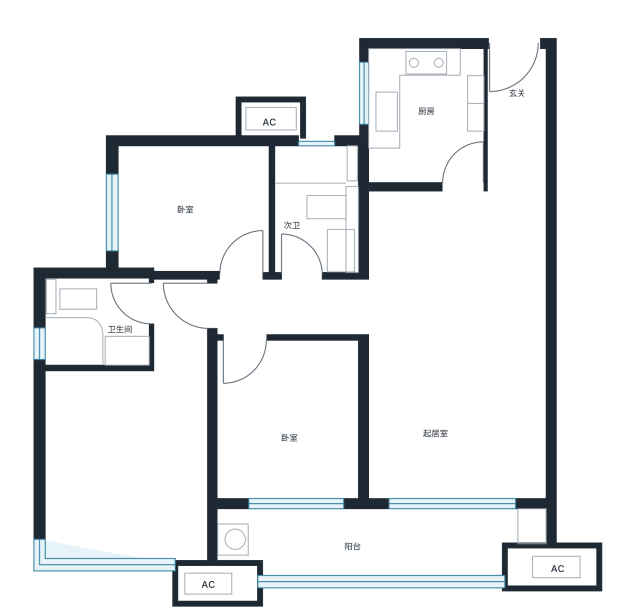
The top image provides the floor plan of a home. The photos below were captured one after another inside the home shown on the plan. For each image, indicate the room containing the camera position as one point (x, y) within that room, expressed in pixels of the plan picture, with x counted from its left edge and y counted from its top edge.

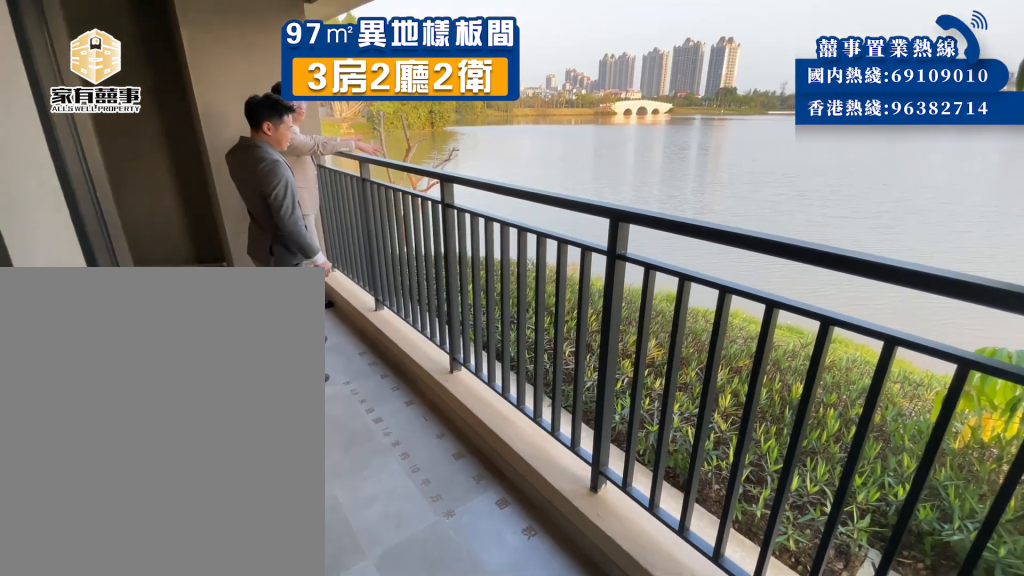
(407, 541)
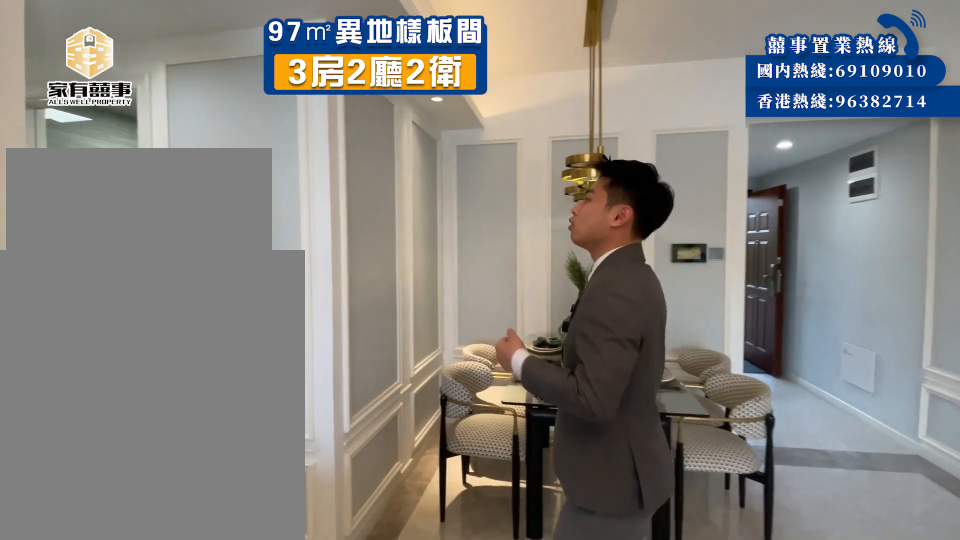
(356, 296)
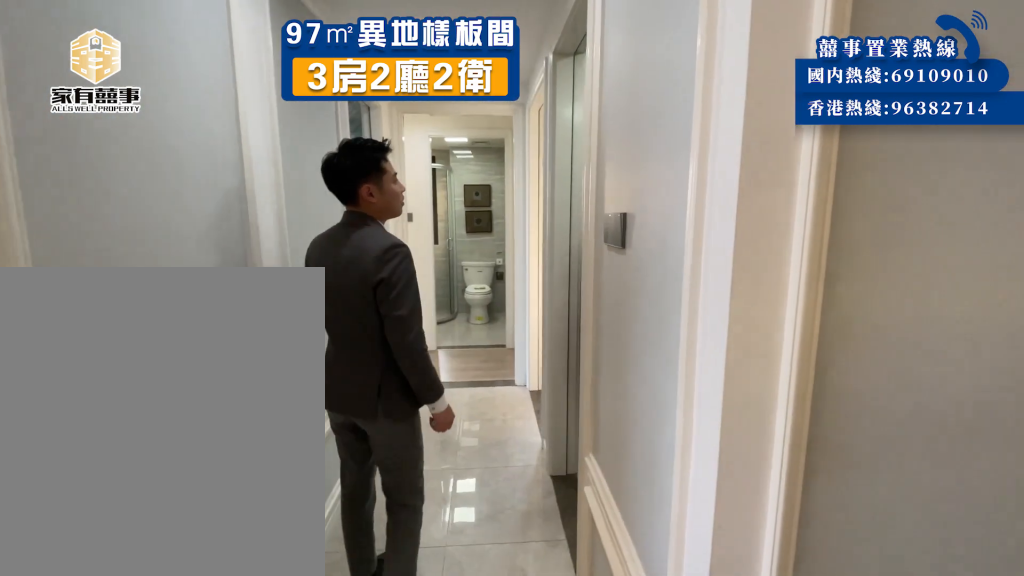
(289, 280)
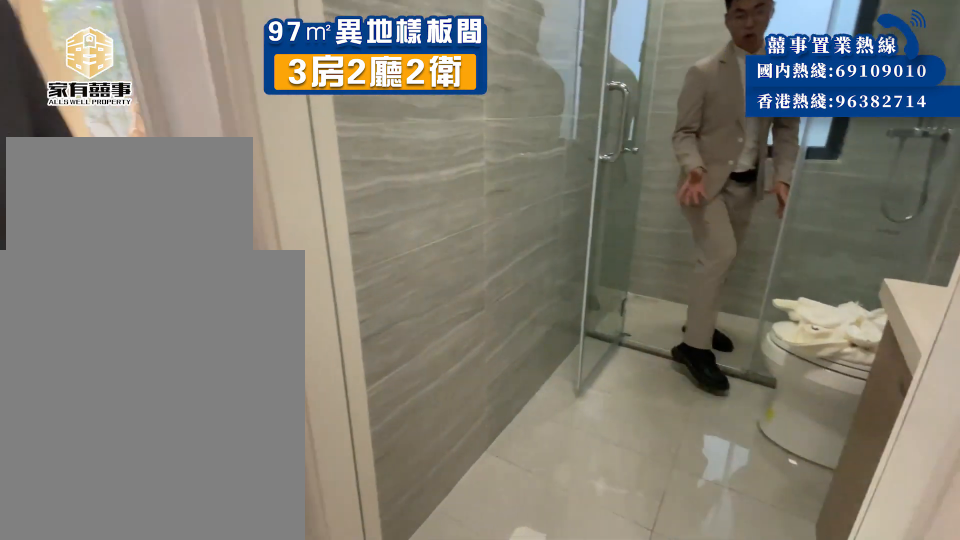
(291, 249)
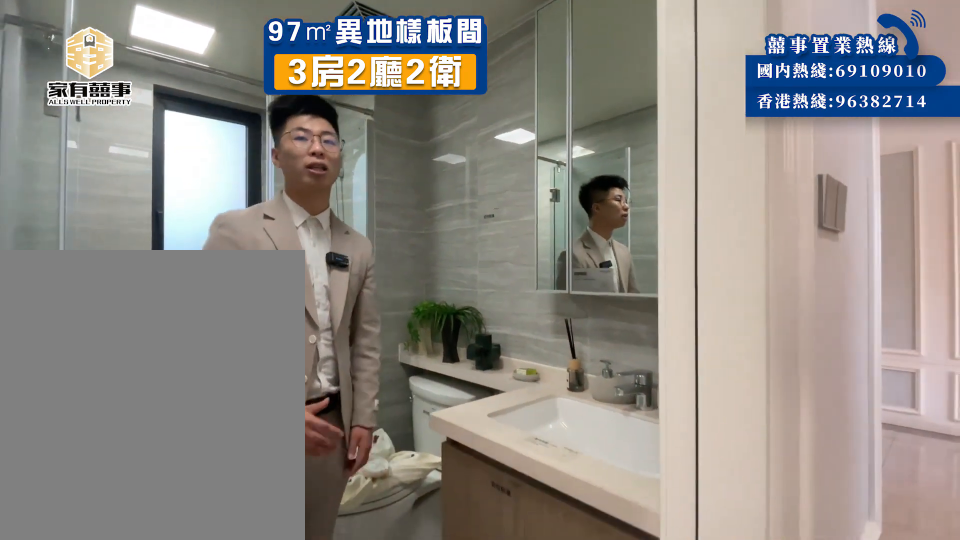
(292, 249)
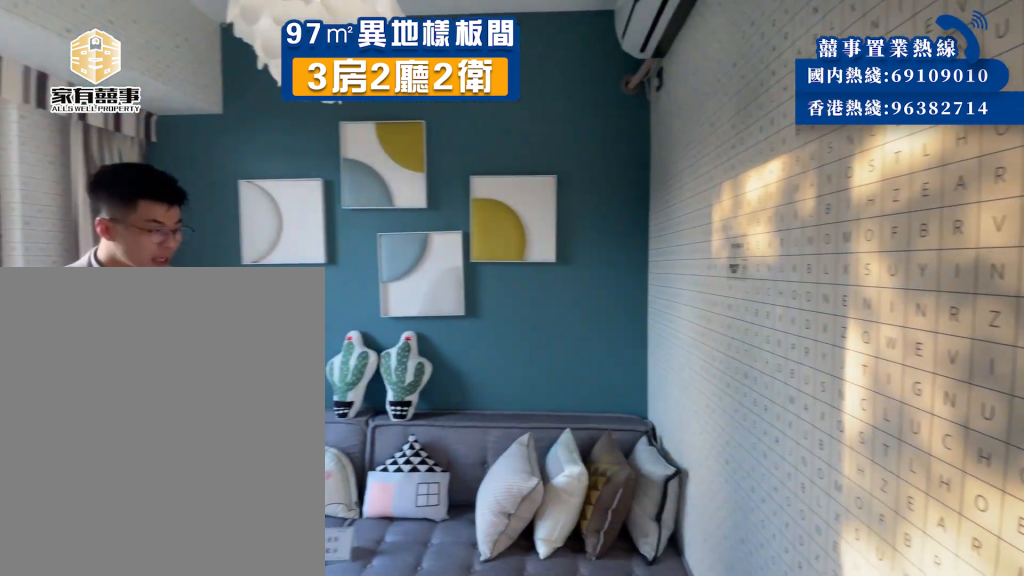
(228, 224)
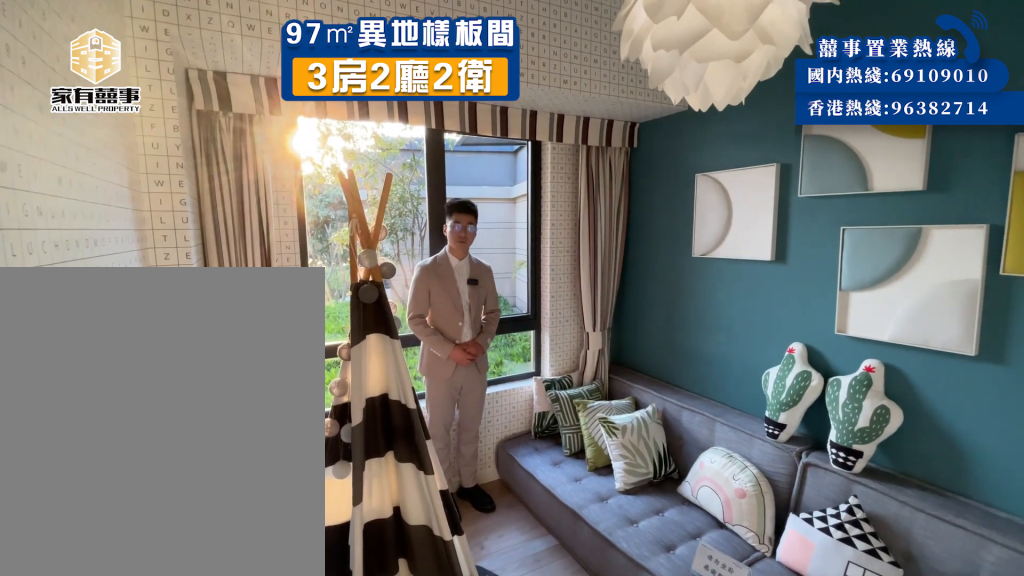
(228, 224)
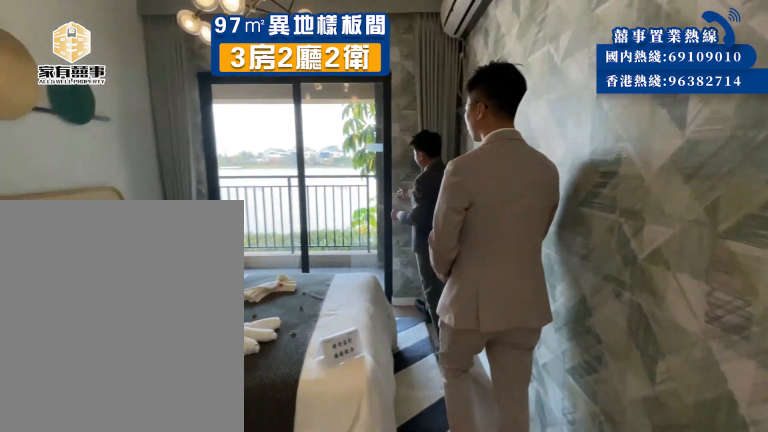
(247, 456)
